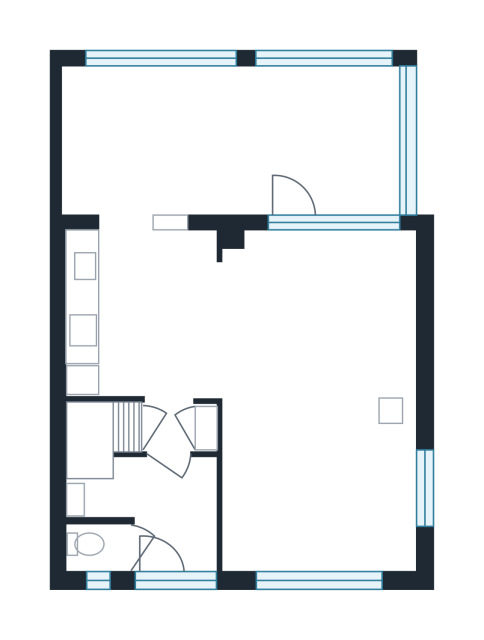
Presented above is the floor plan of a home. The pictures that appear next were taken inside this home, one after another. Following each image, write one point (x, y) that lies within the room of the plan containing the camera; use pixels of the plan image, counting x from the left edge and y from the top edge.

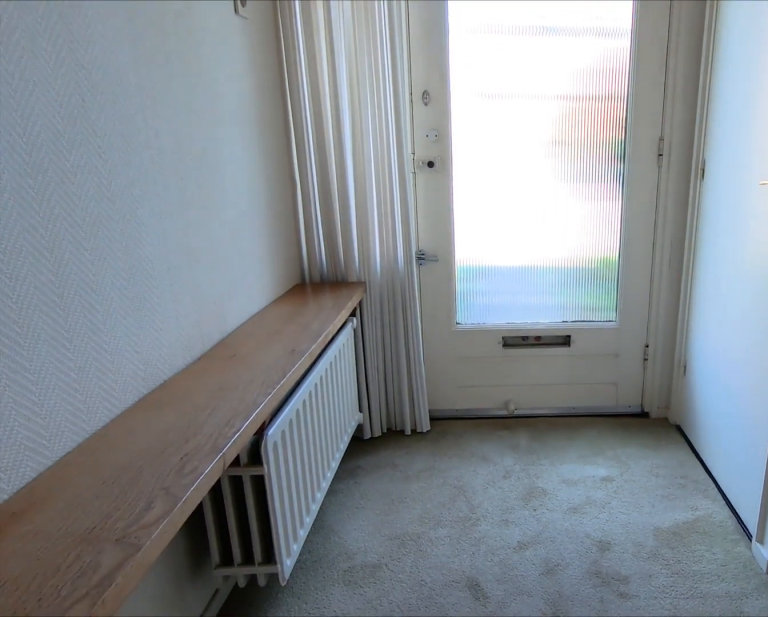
(163, 510)
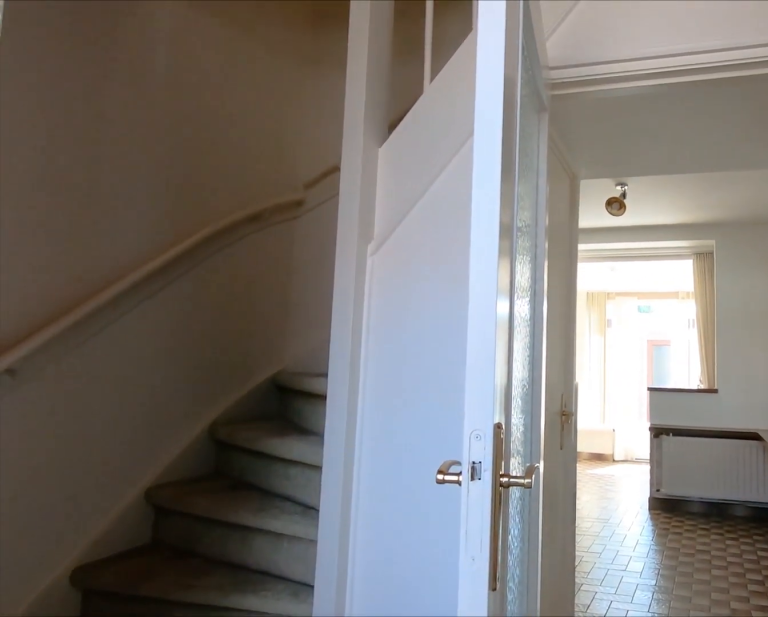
(163, 510)
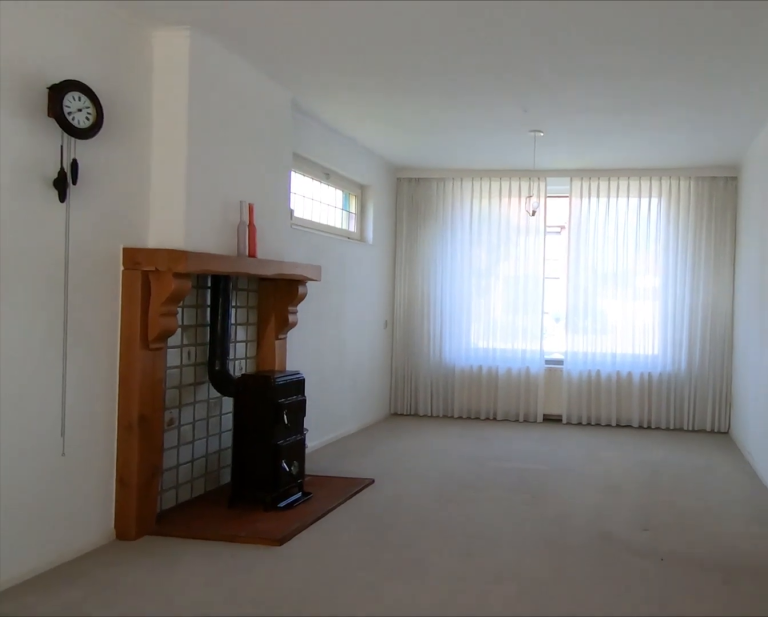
(317, 401)
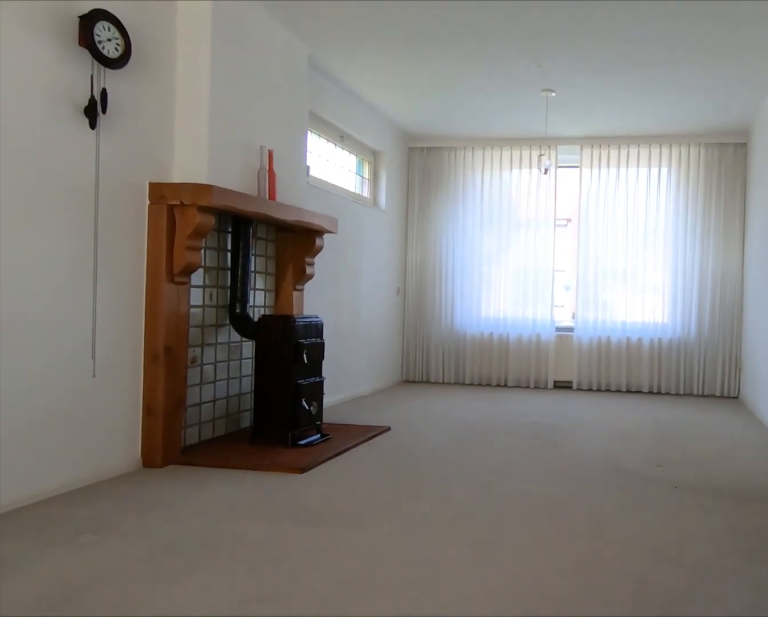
(317, 401)
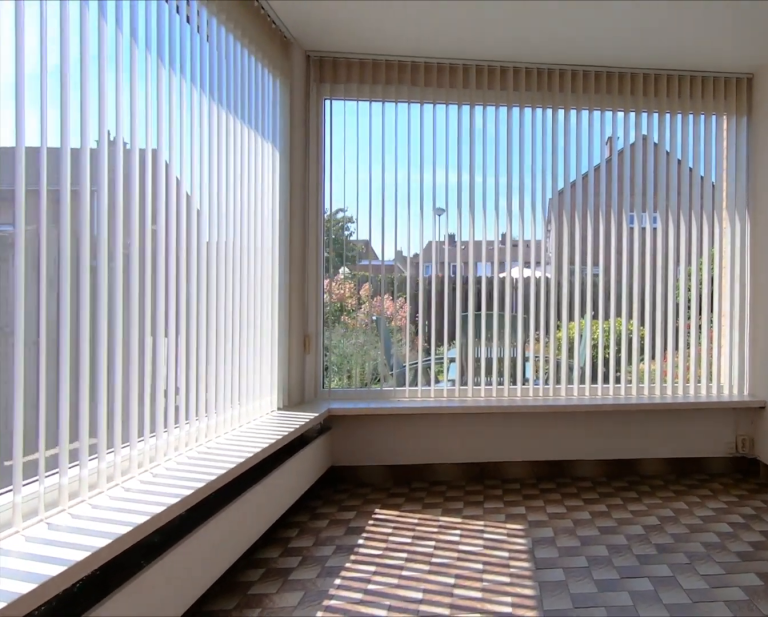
(229, 140)
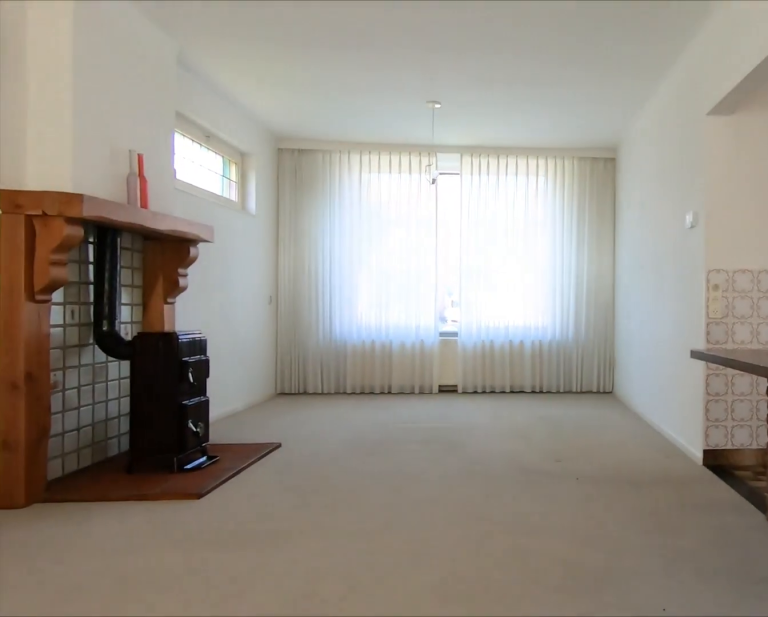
(317, 401)
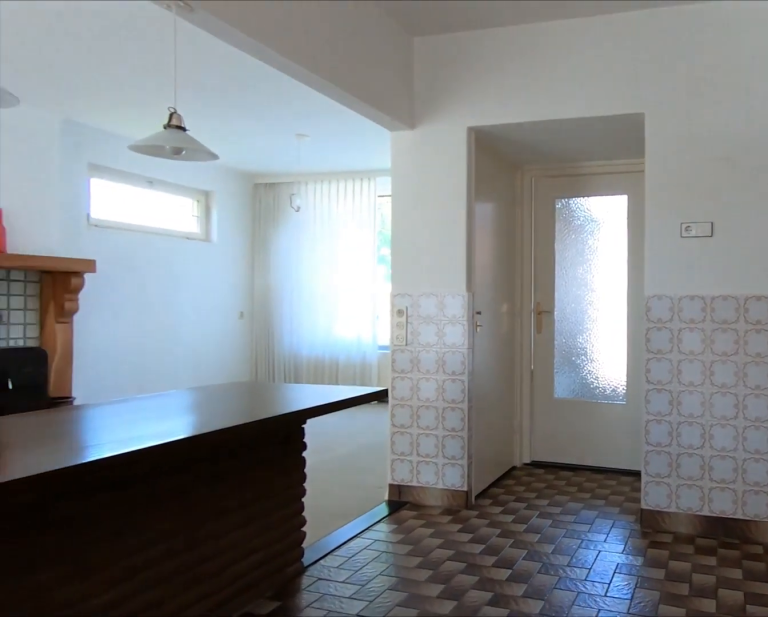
(158, 325)
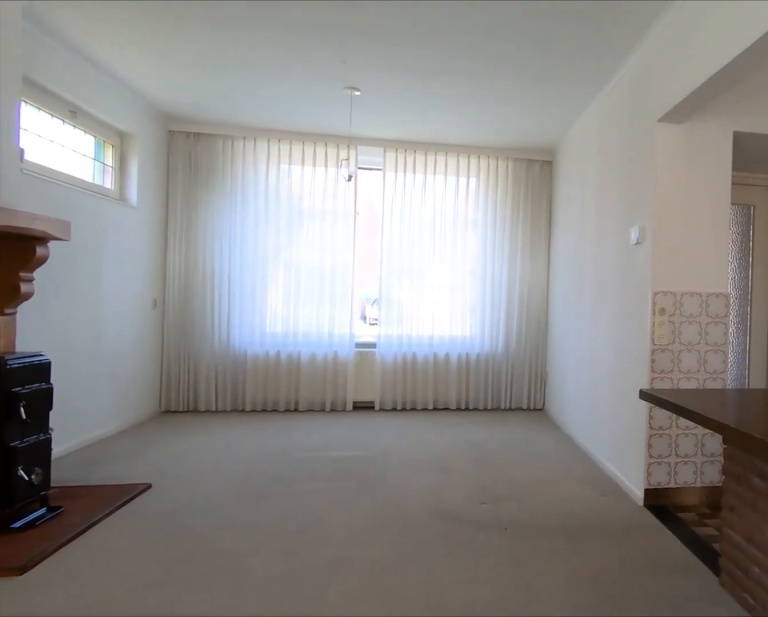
(317, 401)
